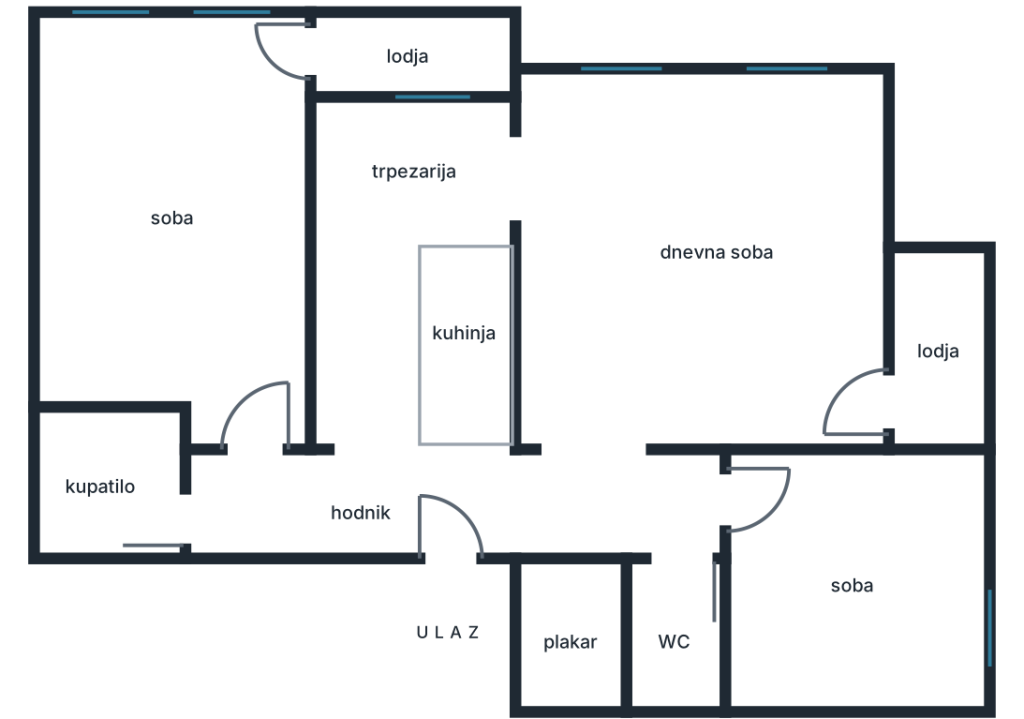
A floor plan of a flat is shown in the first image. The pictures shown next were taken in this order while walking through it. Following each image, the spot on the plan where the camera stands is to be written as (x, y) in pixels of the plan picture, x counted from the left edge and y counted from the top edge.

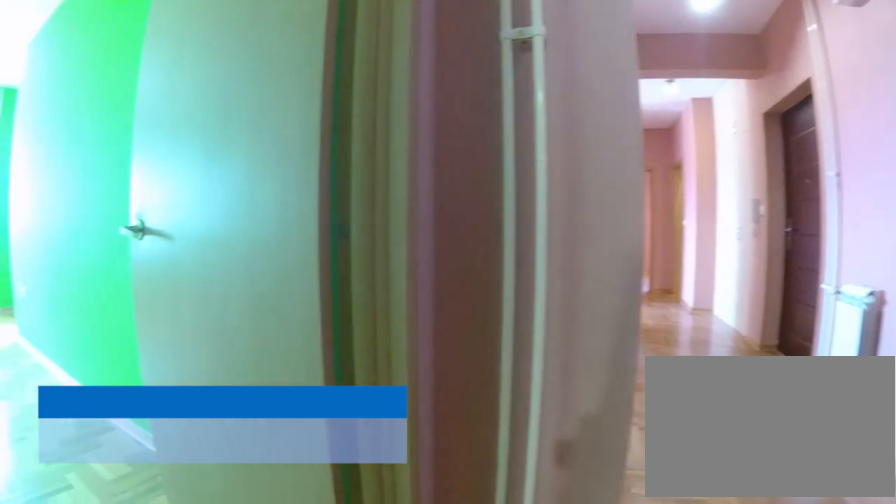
(187, 505)
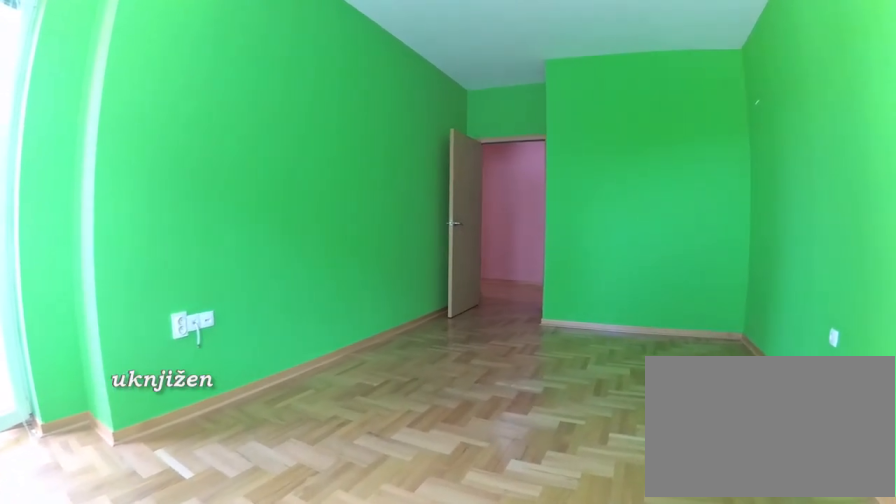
(101, 96)
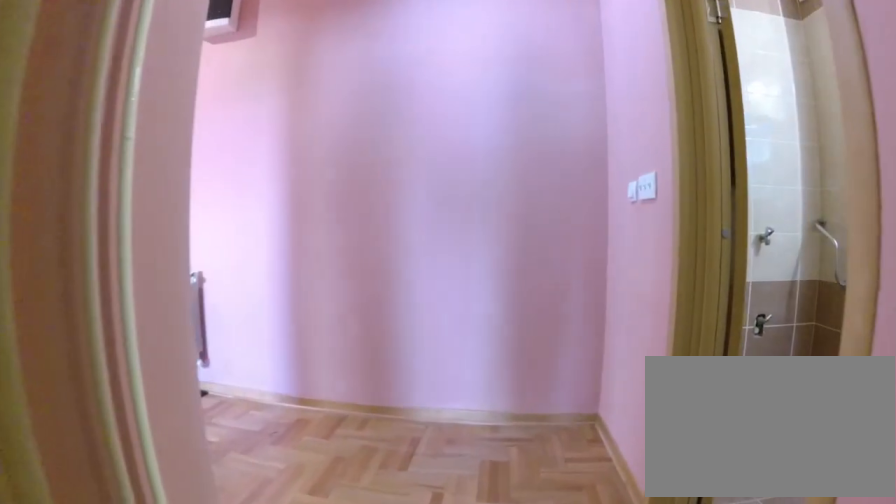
(254, 404)
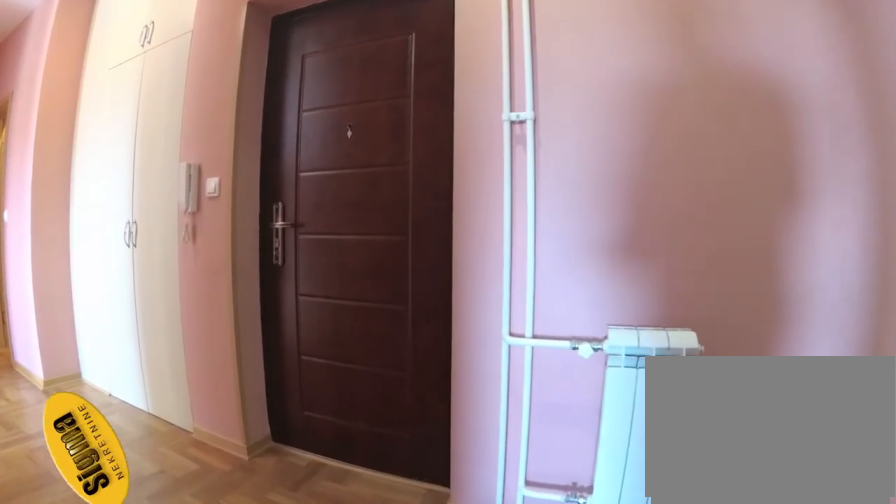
(353, 443)
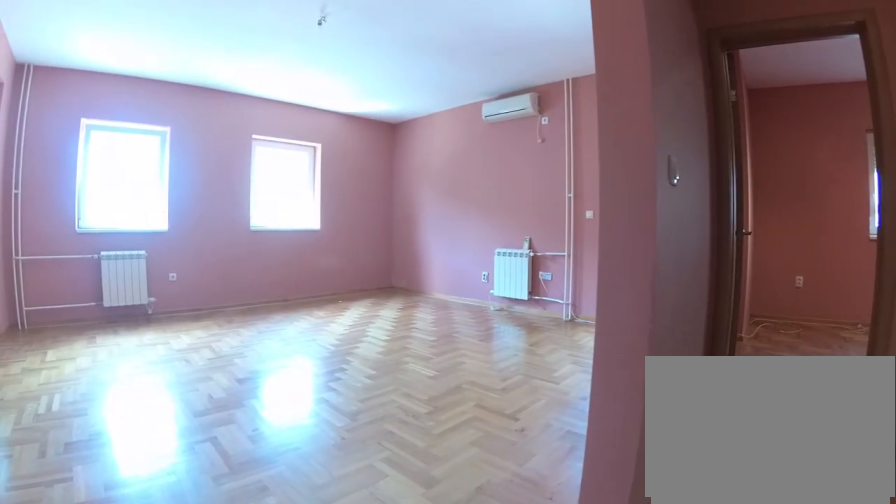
(552, 501)
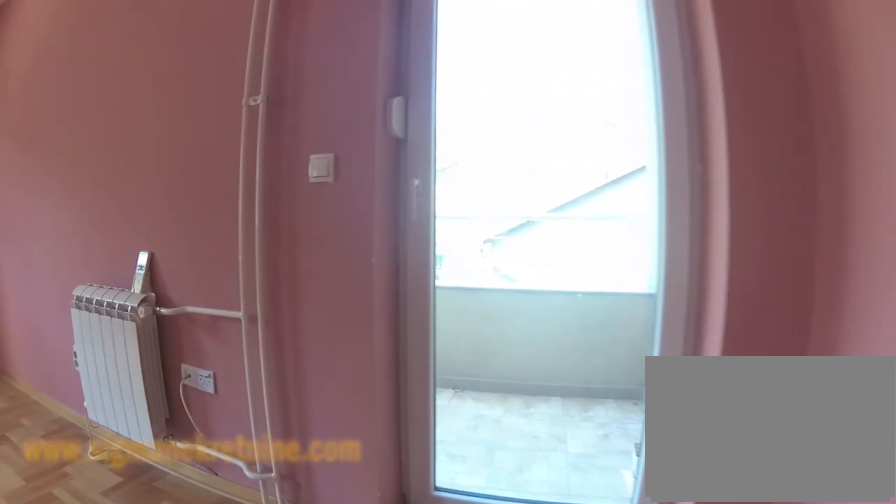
(798, 403)
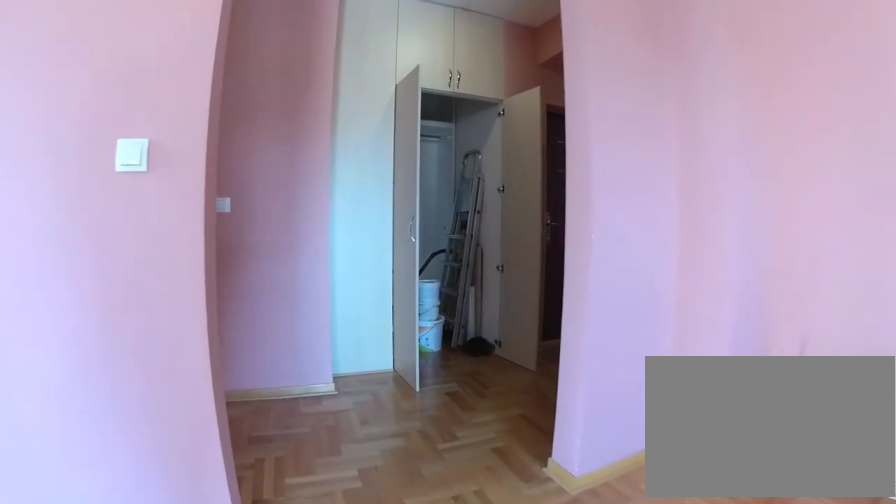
(611, 362)
